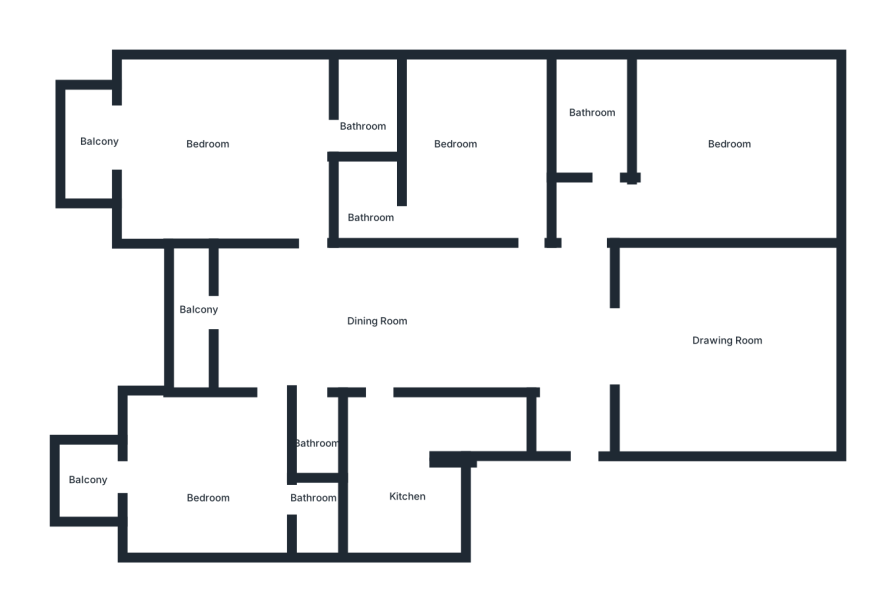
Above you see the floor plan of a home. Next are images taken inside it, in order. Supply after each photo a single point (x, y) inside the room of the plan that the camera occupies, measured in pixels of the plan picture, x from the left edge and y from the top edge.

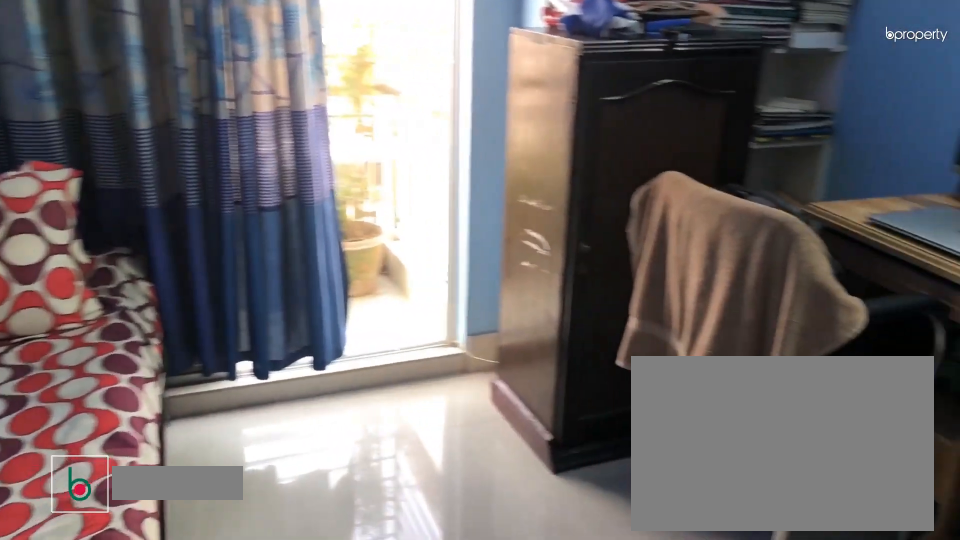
(223, 483)
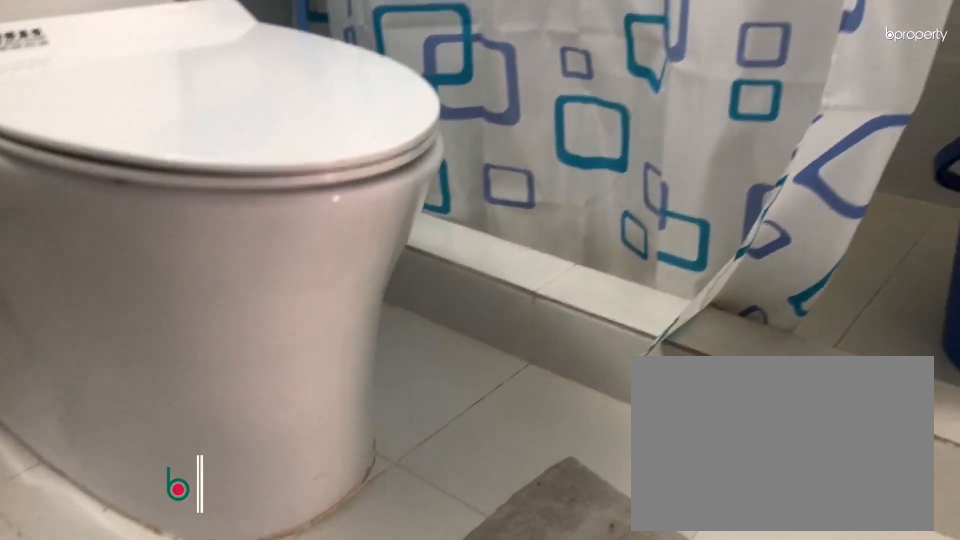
(321, 510)
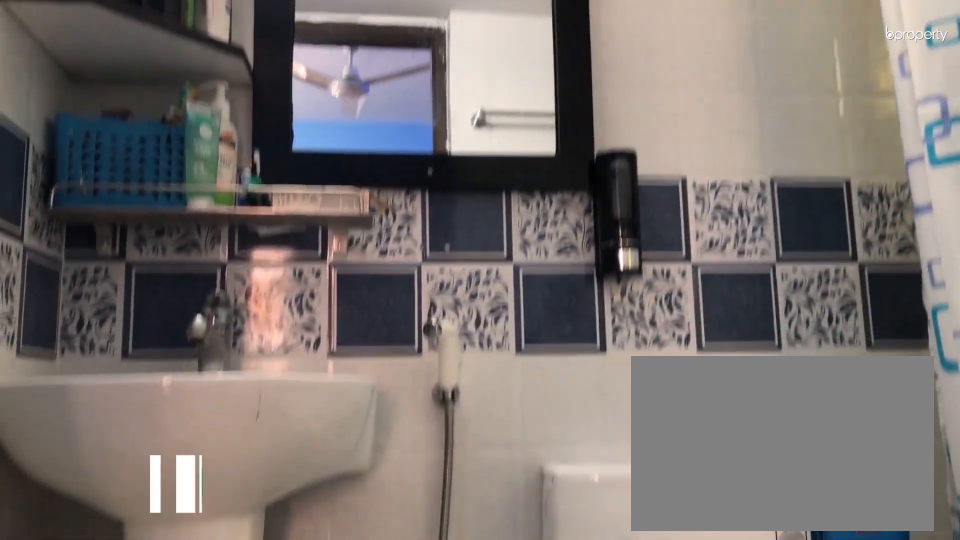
(321, 510)
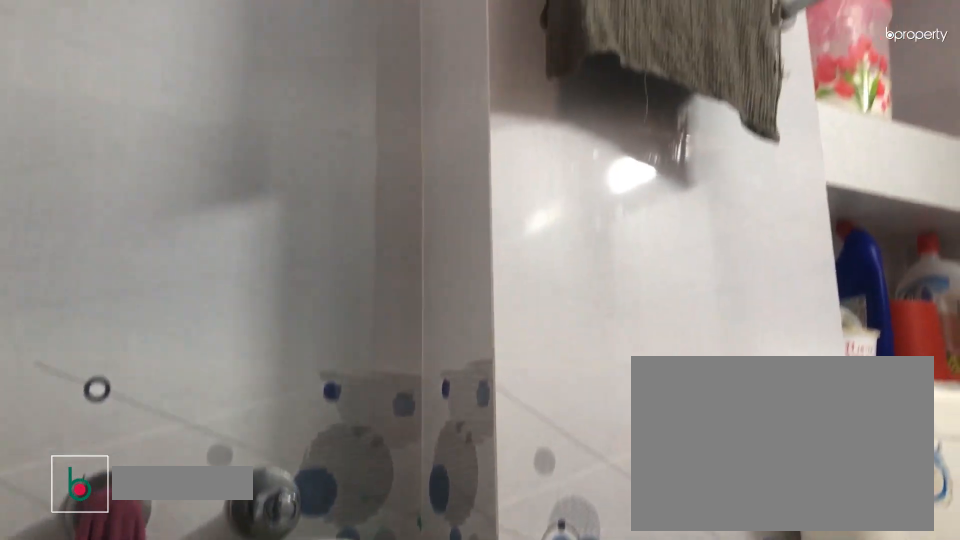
(319, 416)
